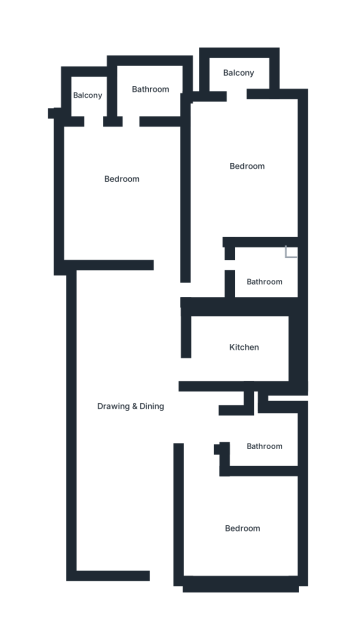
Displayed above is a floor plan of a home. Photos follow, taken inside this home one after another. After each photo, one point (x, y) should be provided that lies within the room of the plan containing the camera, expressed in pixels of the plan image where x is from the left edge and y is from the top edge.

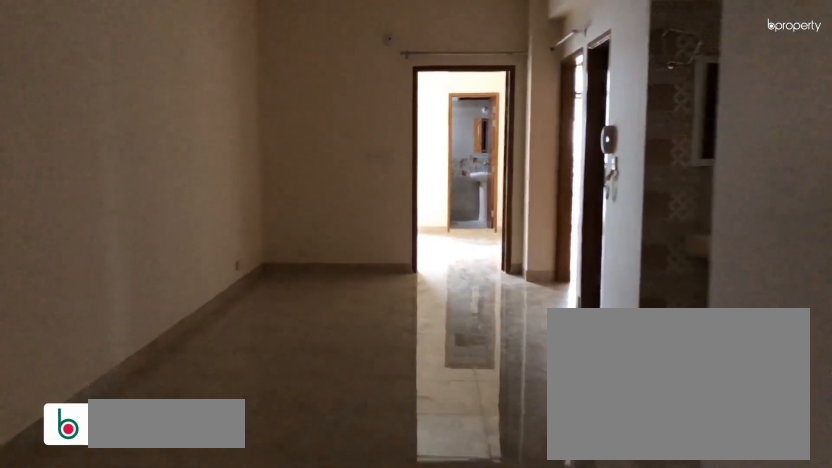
(157, 551)
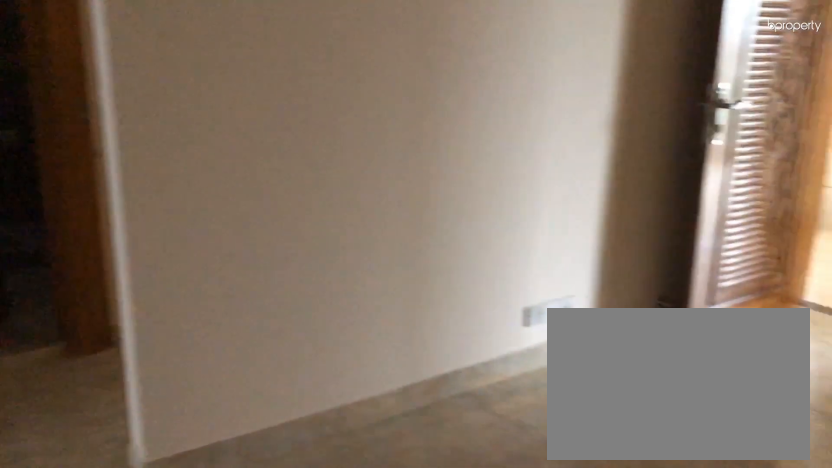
(128, 404)
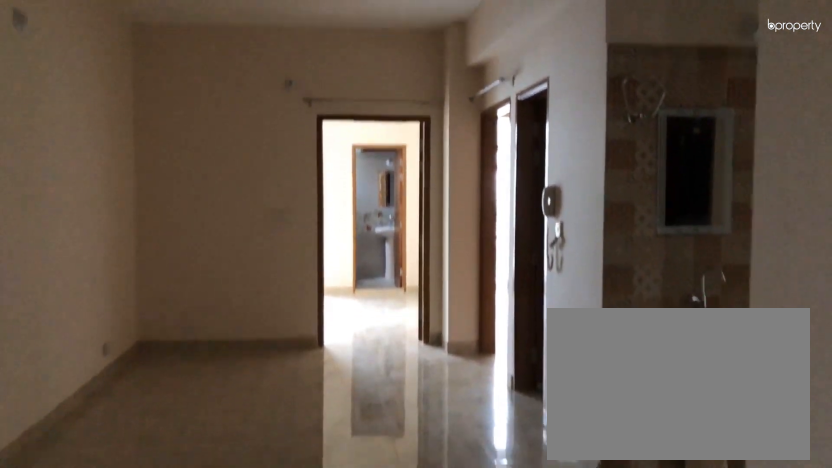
(128, 404)
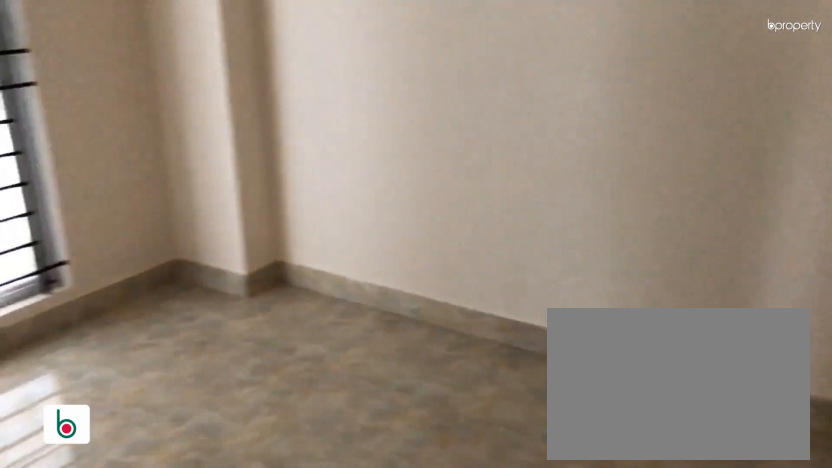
(231, 528)
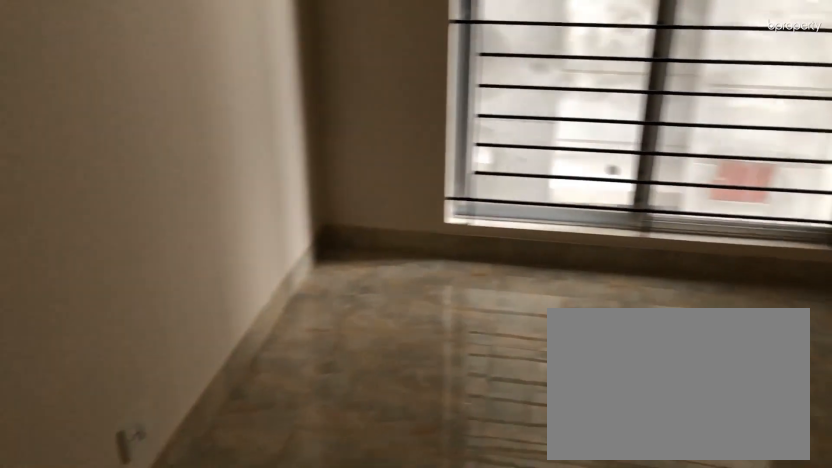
(231, 528)
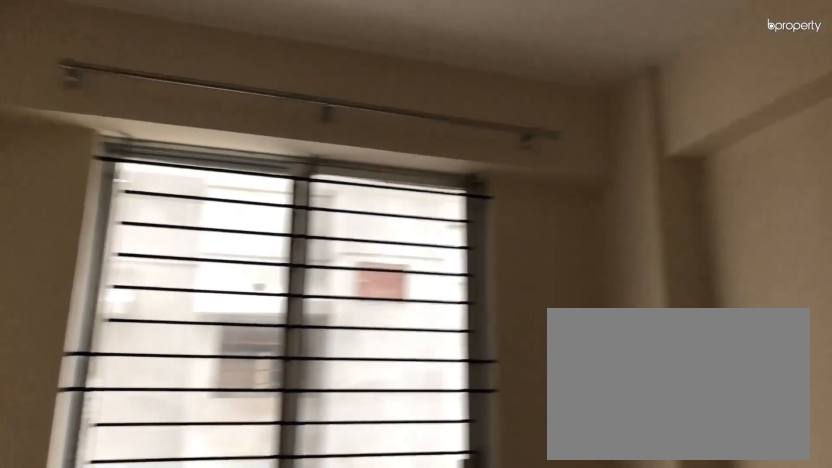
(231, 528)
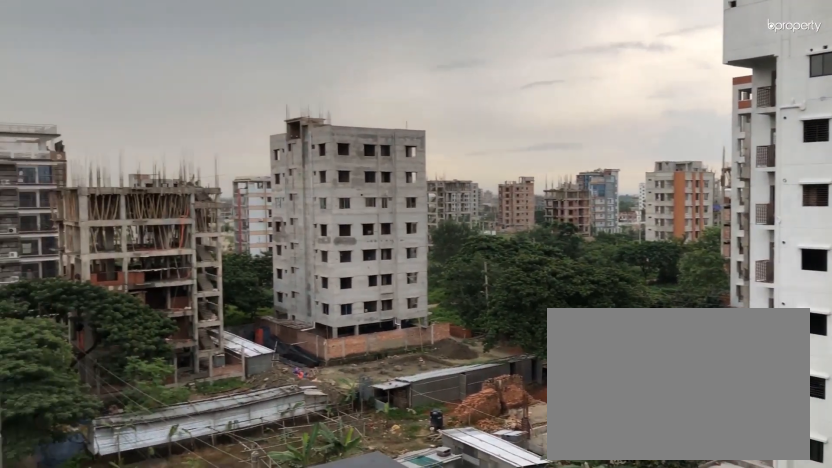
(90, 94)
